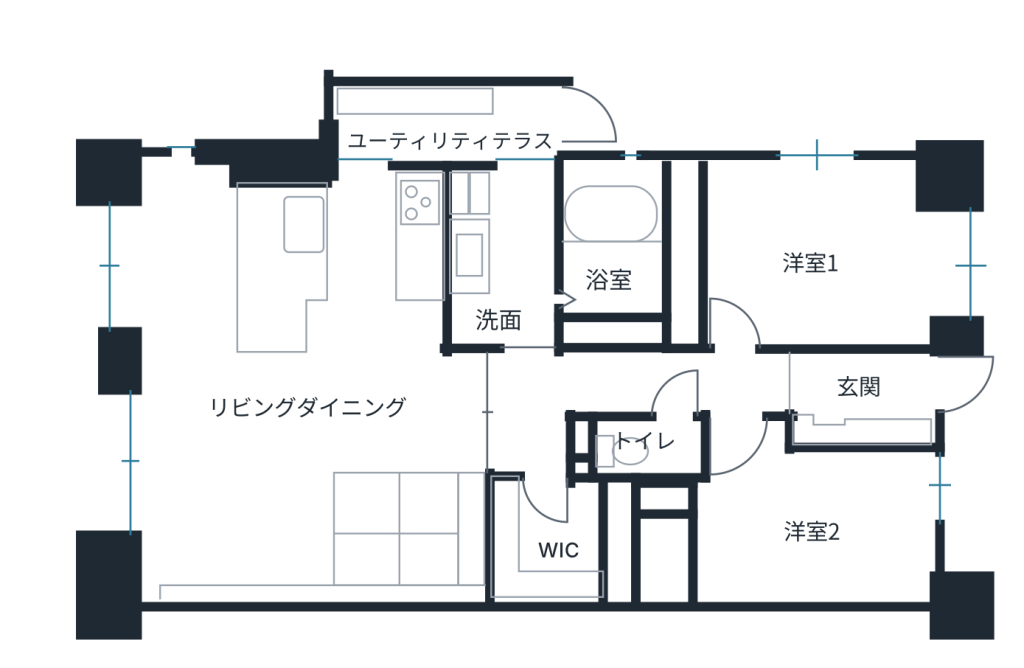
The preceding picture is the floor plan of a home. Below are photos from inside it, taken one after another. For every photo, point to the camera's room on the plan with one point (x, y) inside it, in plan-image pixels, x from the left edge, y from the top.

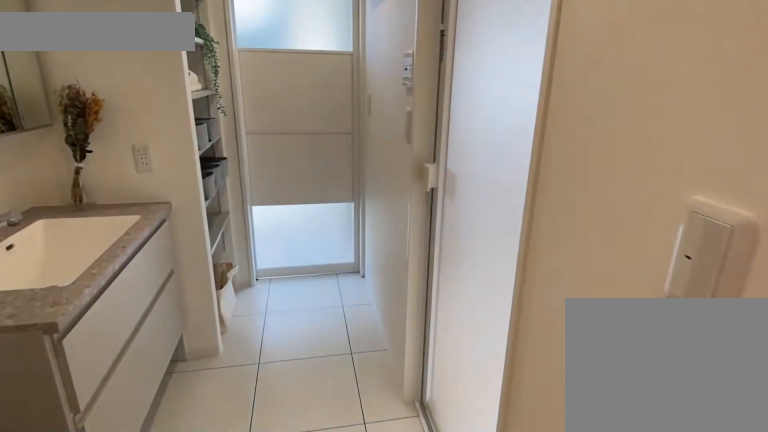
(495, 260)
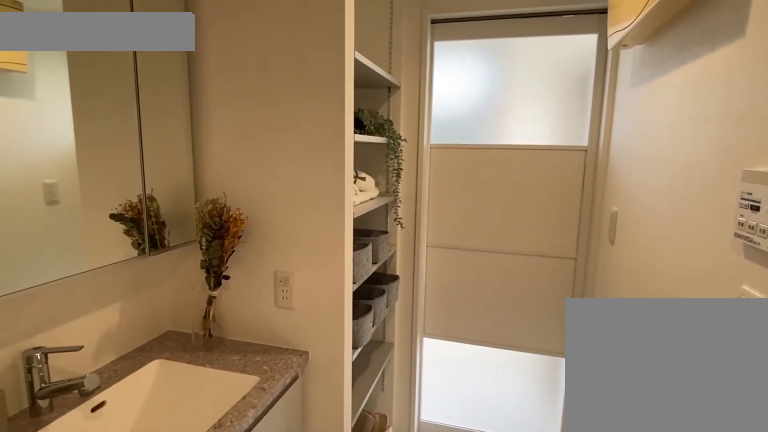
(495, 260)
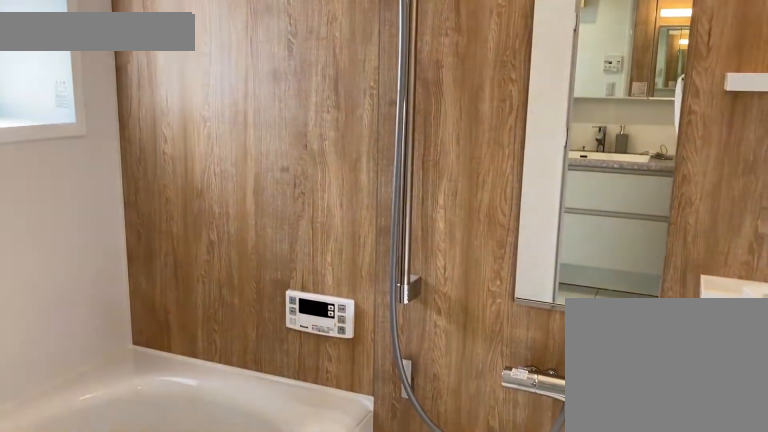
(612, 247)
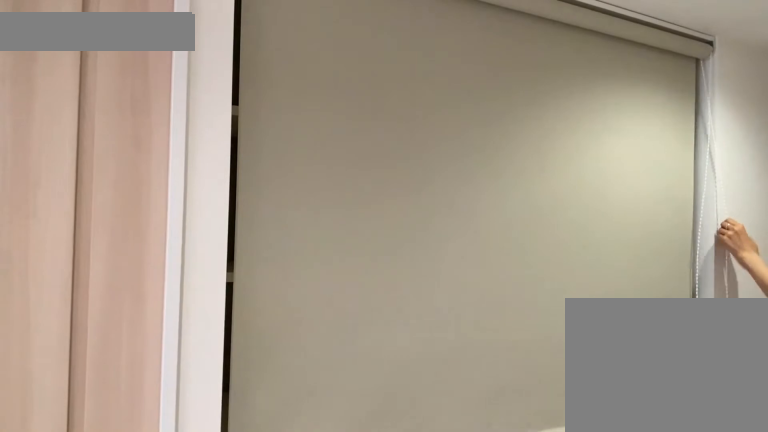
(636, 380)
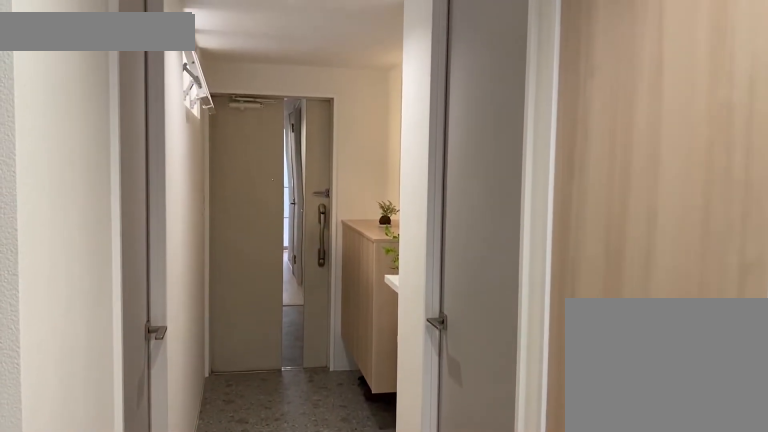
(636, 379)
